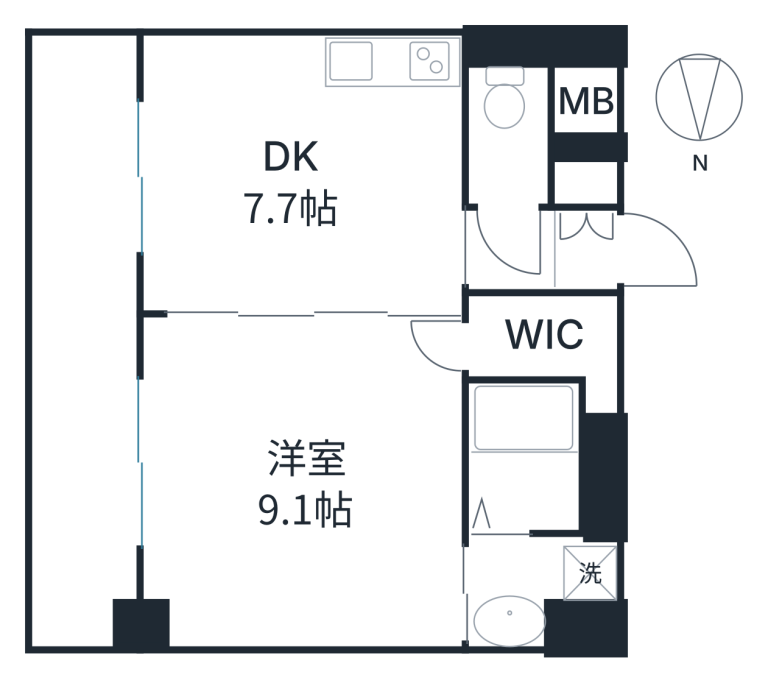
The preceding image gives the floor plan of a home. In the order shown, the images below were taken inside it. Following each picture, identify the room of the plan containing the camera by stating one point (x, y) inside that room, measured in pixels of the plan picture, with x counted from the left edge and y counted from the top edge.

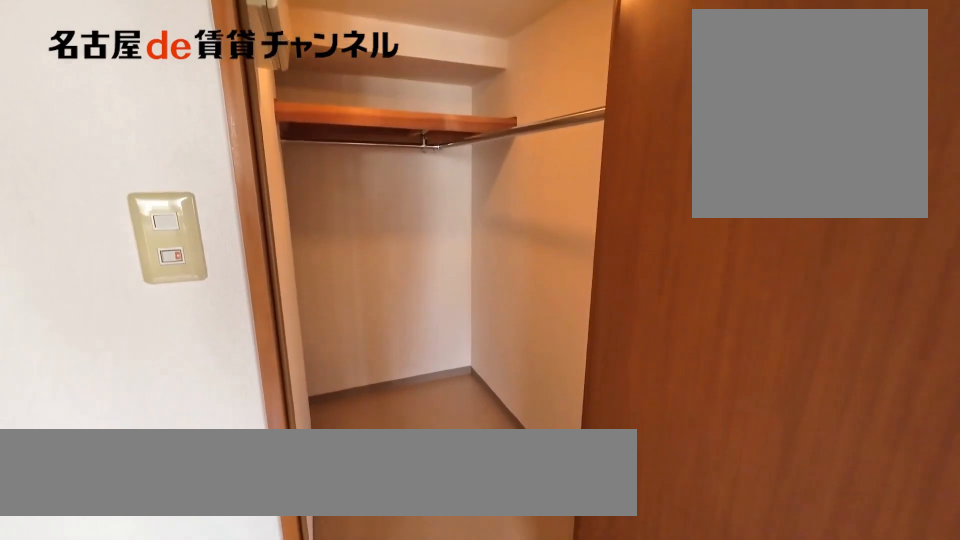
(553, 341)
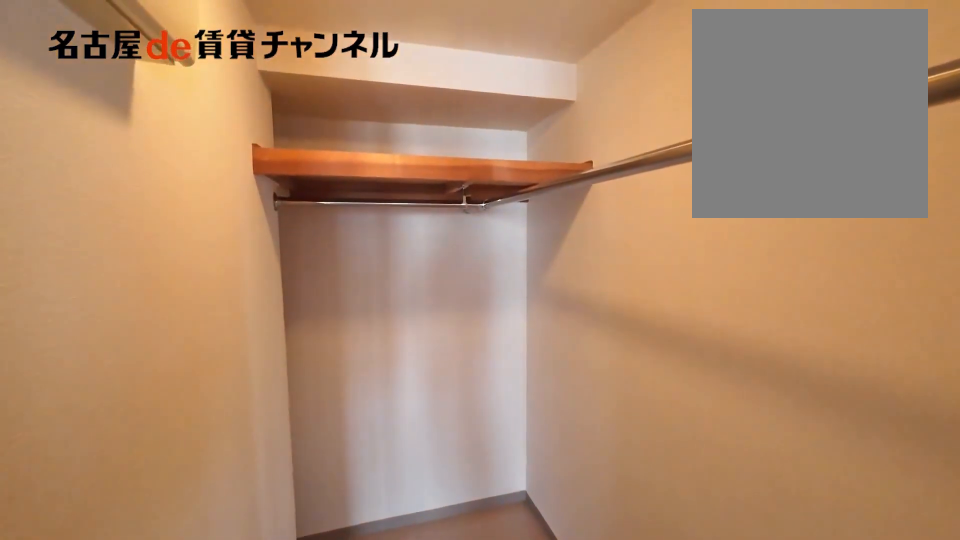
(553, 341)
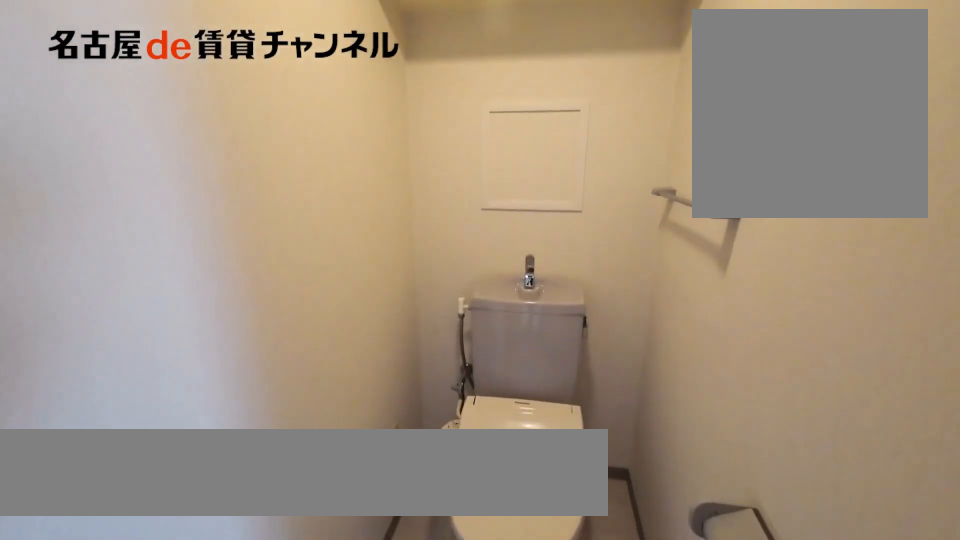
(509, 139)
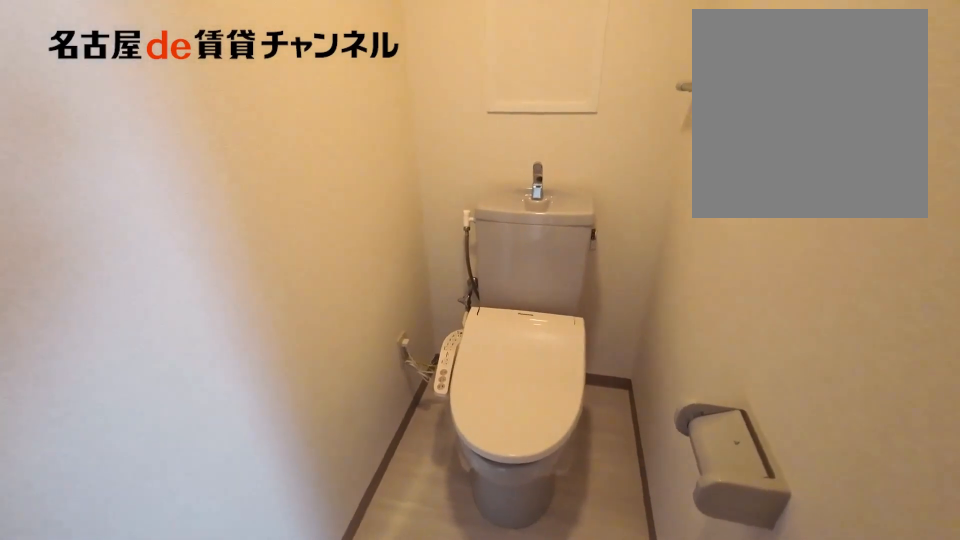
(509, 139)
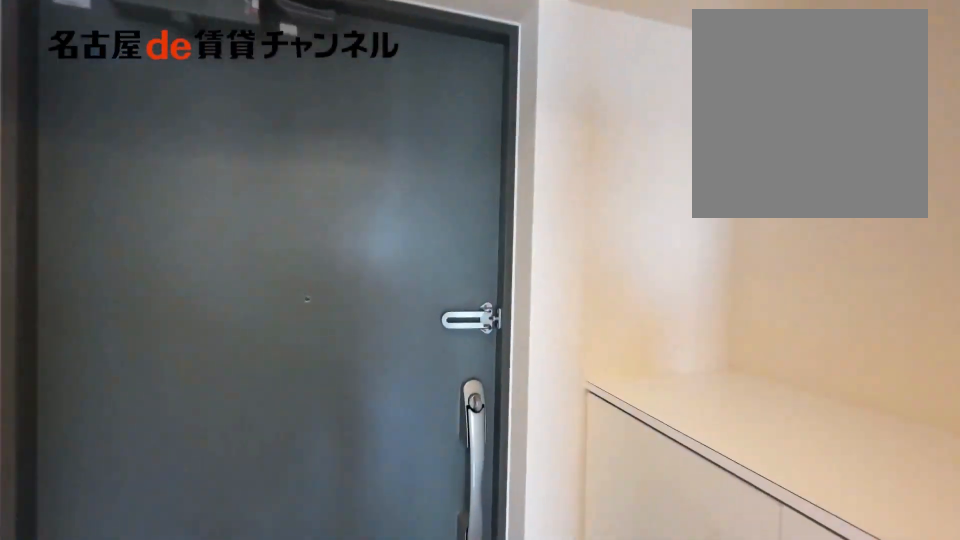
(582, 248)
